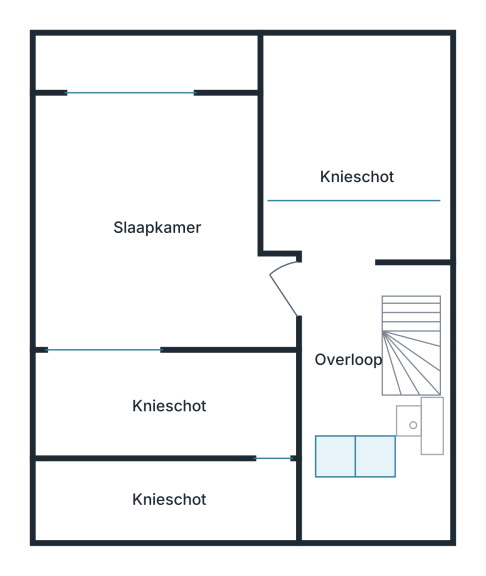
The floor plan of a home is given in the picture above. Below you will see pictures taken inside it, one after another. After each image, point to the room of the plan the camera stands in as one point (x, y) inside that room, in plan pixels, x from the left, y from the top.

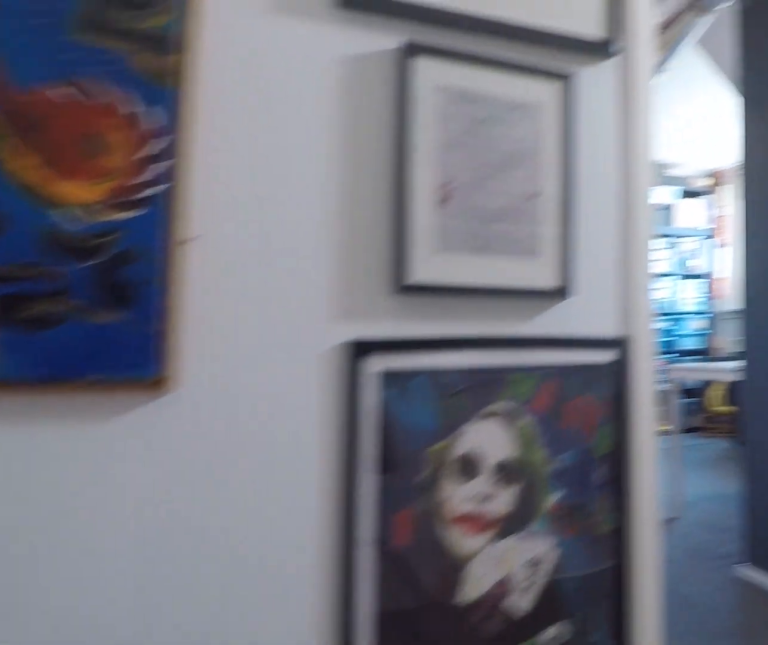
(351, 298)
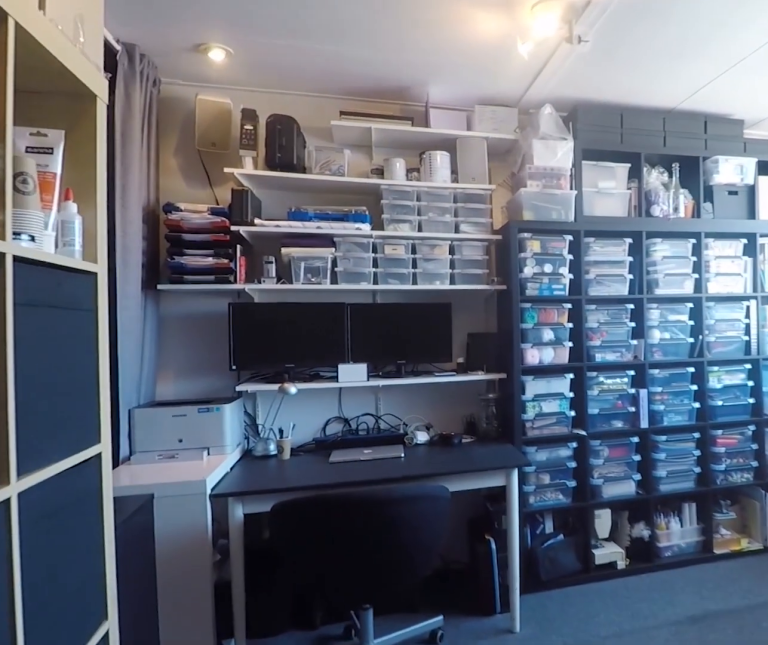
(98, 252)
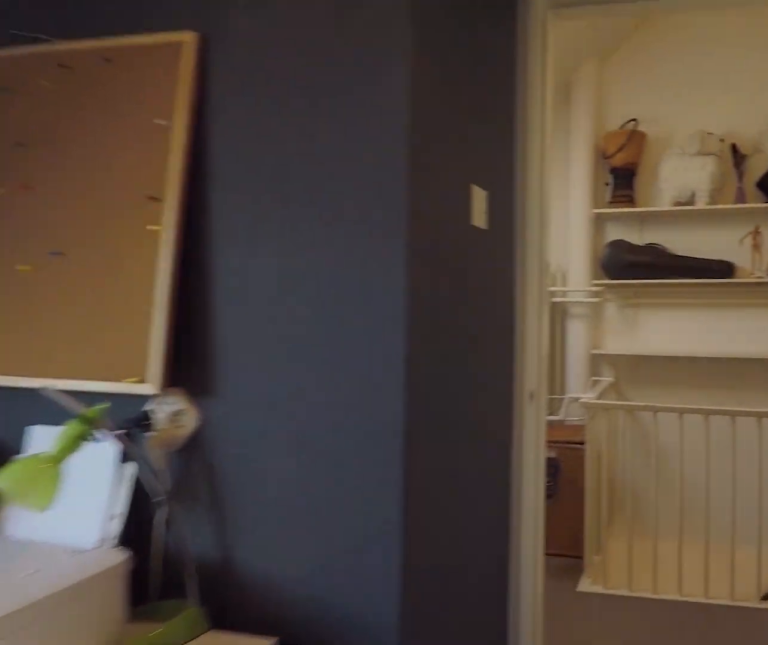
(99, 253)
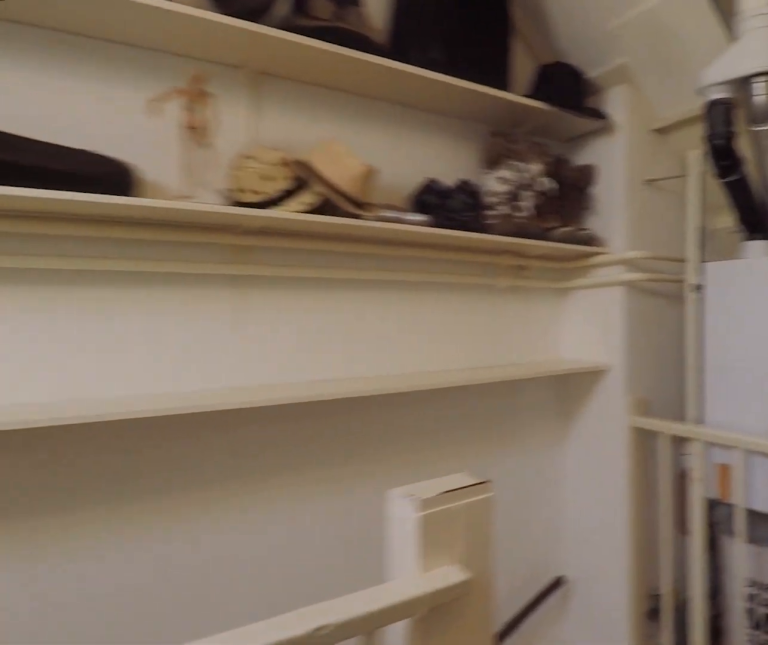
(351, 298)
